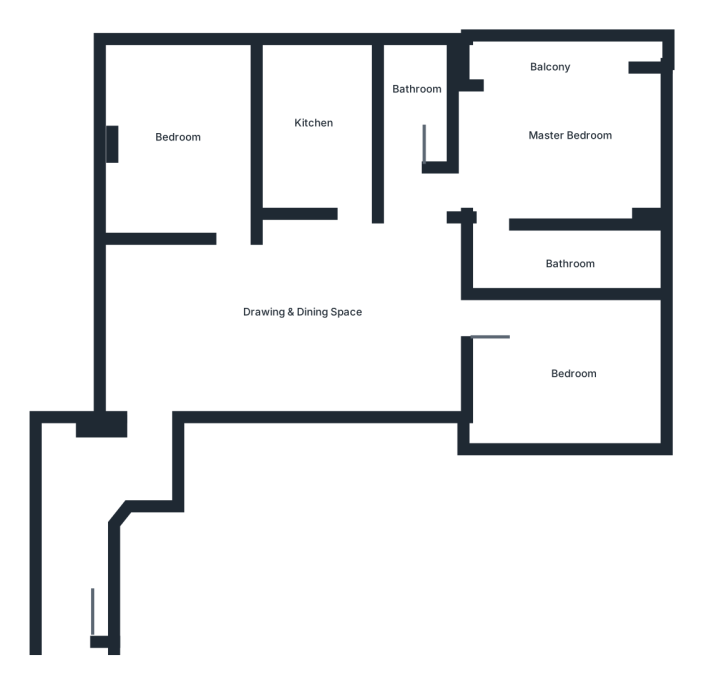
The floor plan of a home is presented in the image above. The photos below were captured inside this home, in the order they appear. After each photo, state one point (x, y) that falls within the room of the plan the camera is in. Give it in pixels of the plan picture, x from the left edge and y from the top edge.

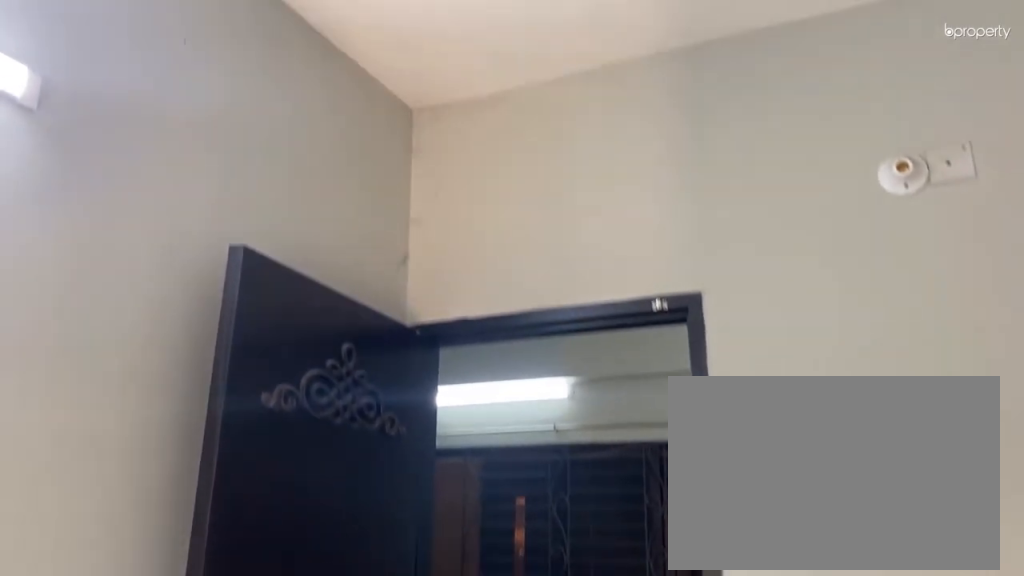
(169, 161)
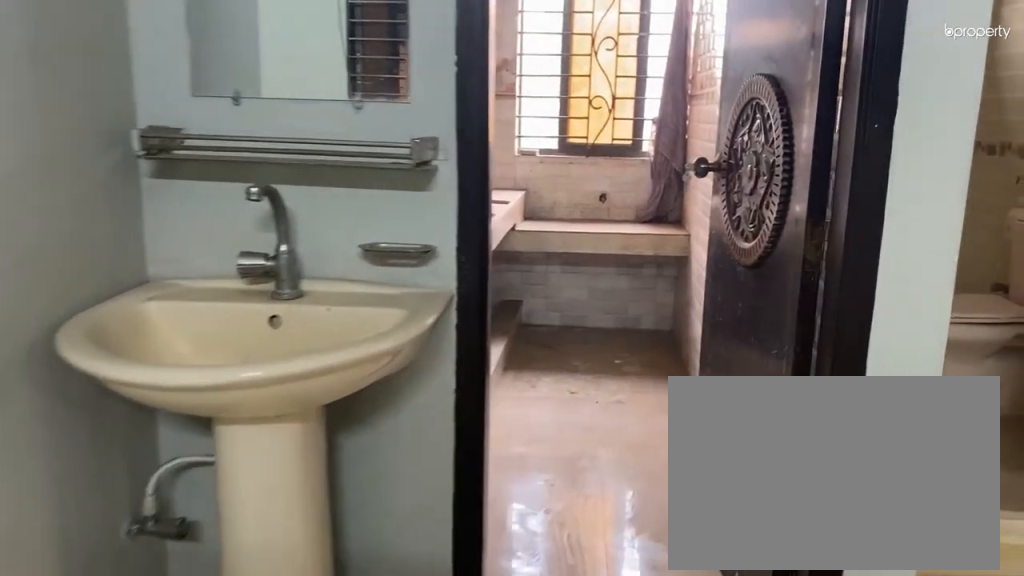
(342, 215)
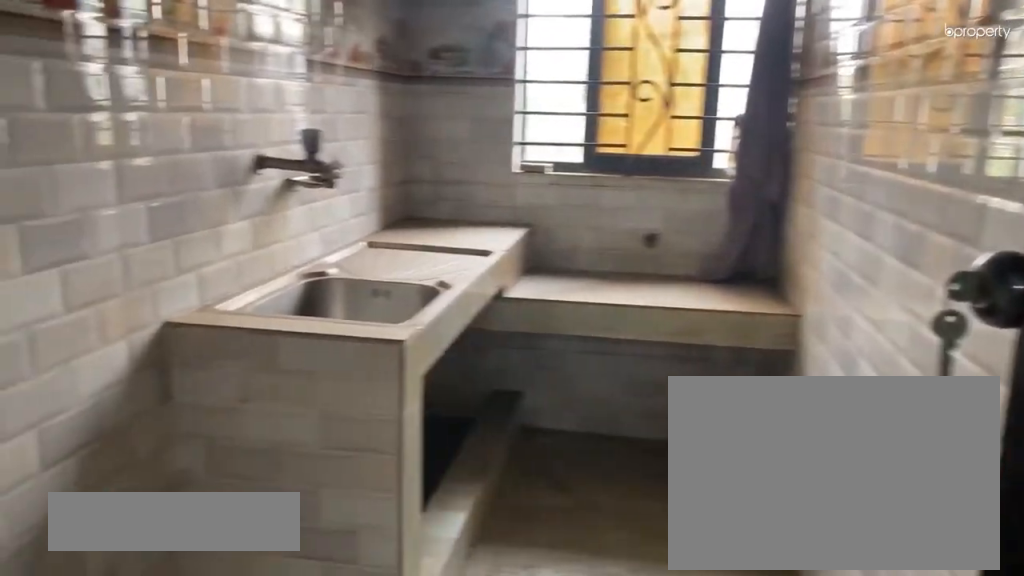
(321, 137)
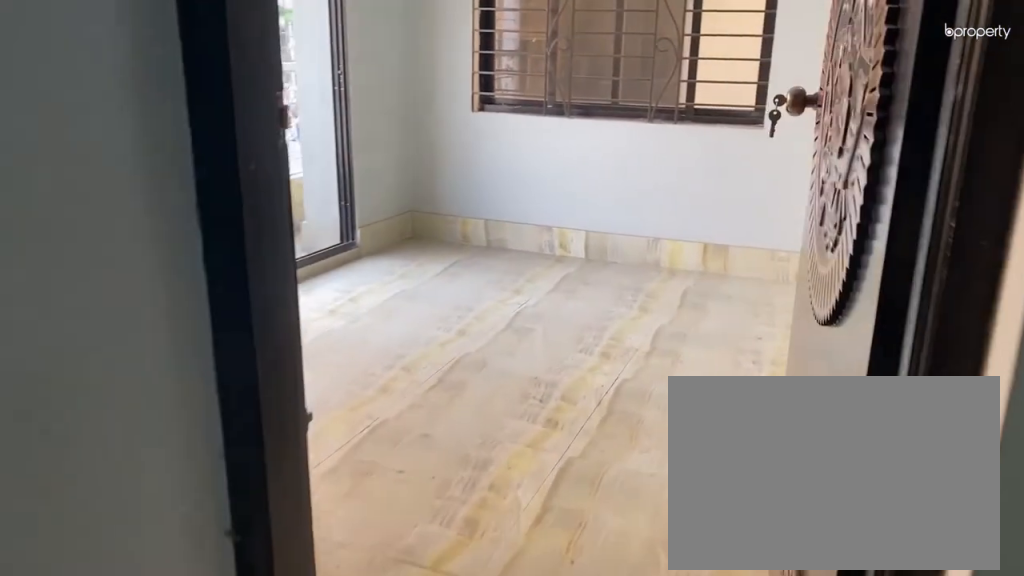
(458, 204)
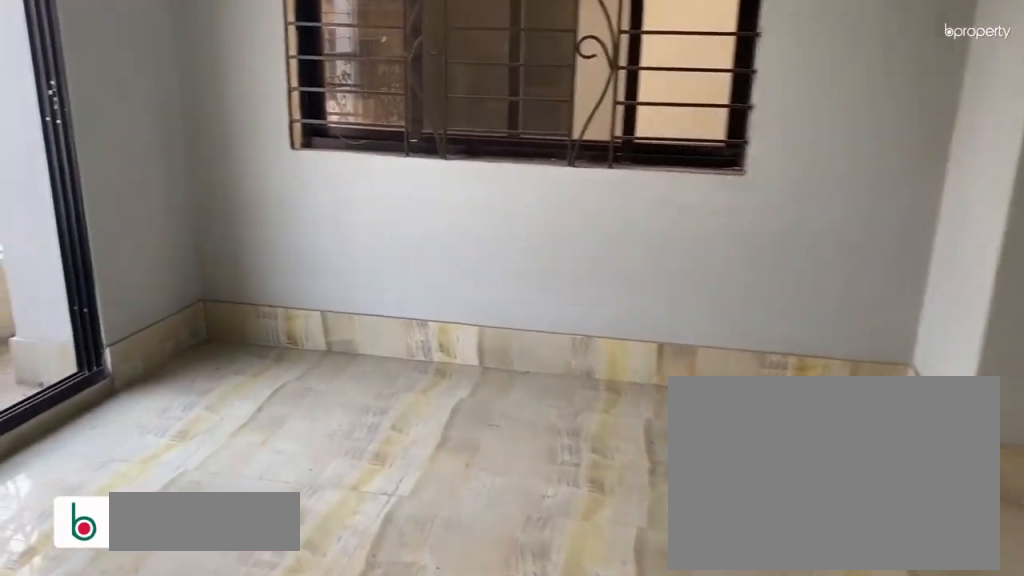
(556, 142)
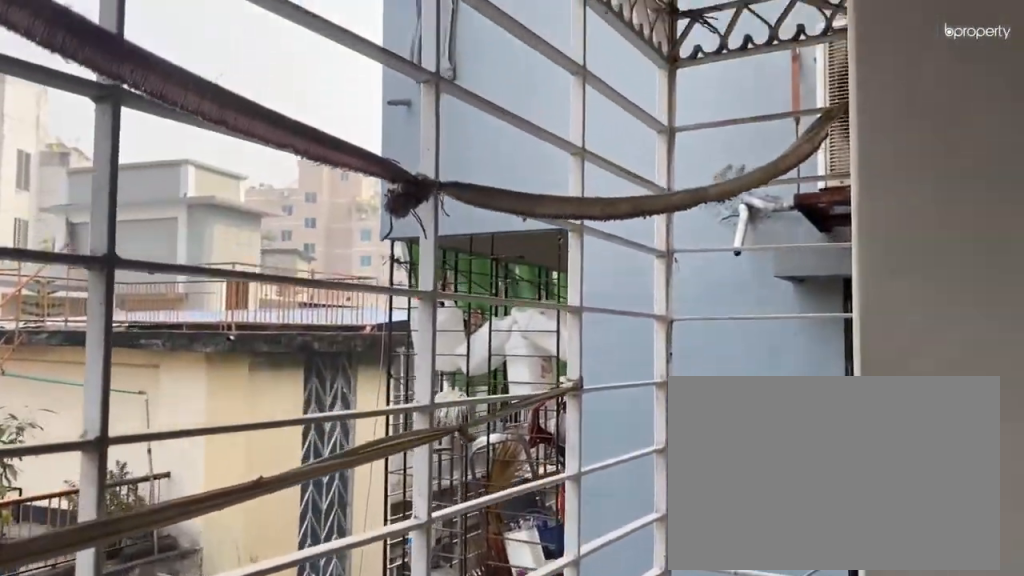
(538, 64)
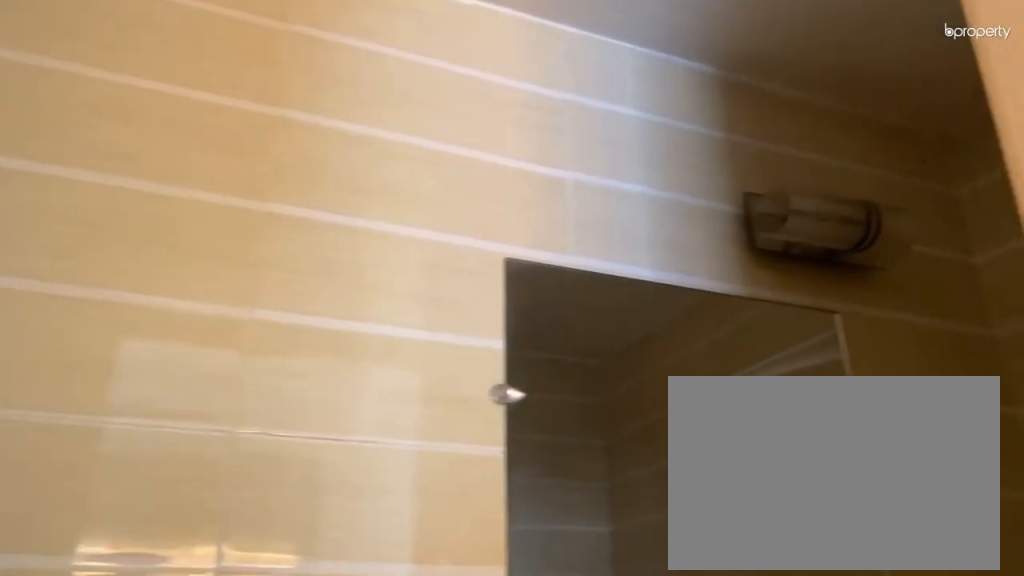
(561, 265)
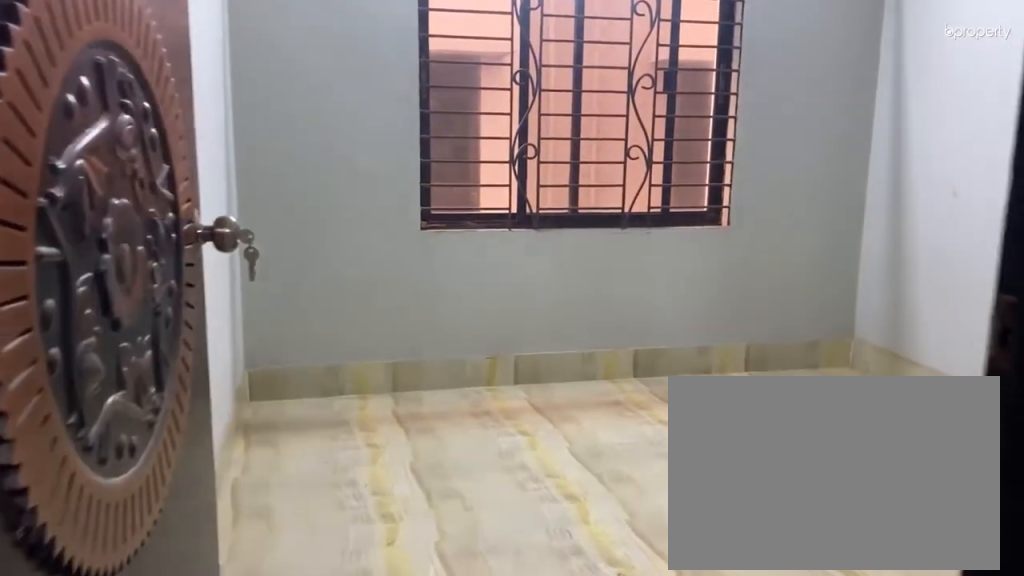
(475, 324)
